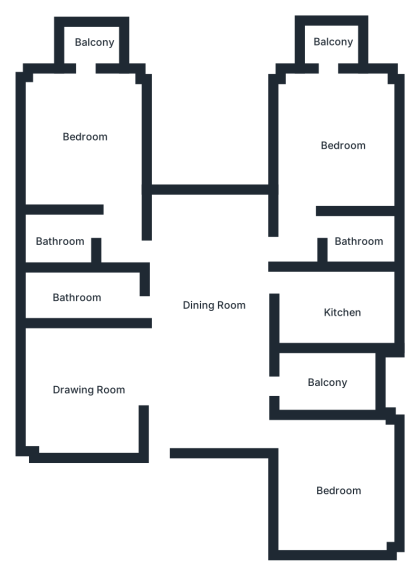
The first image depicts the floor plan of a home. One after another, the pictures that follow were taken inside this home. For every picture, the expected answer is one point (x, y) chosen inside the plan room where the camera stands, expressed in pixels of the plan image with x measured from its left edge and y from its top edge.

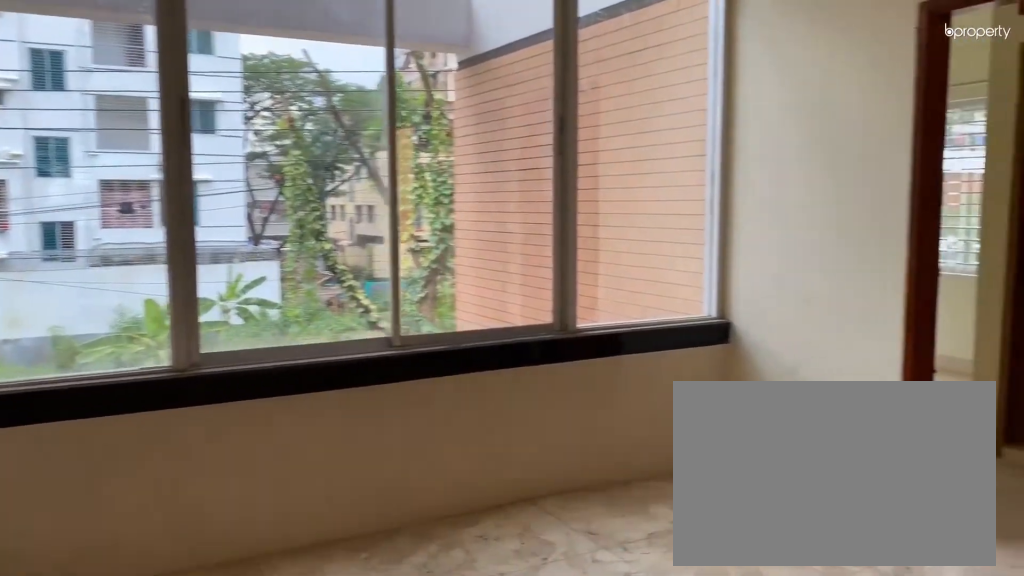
(209, 313)
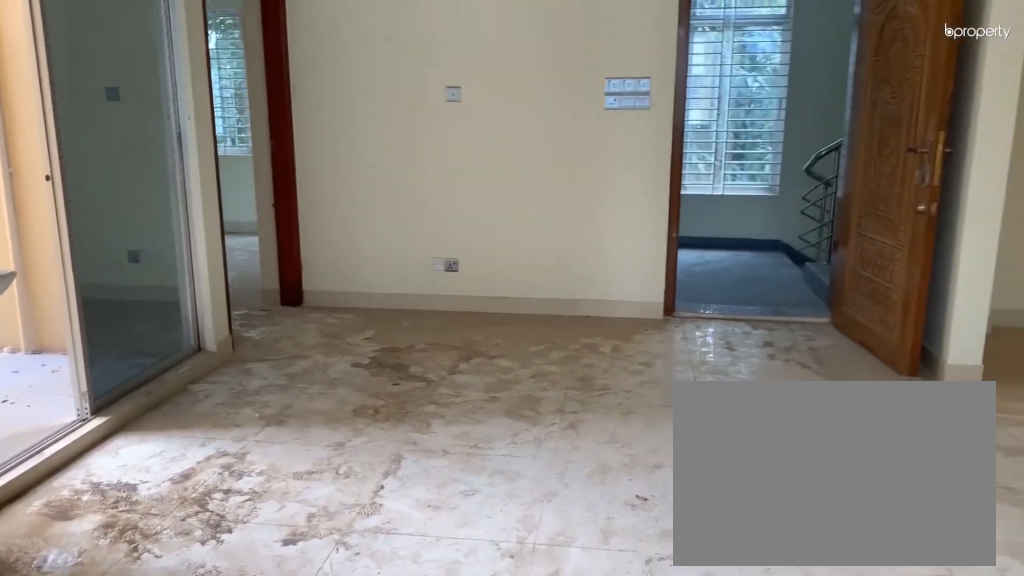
(209, 313)
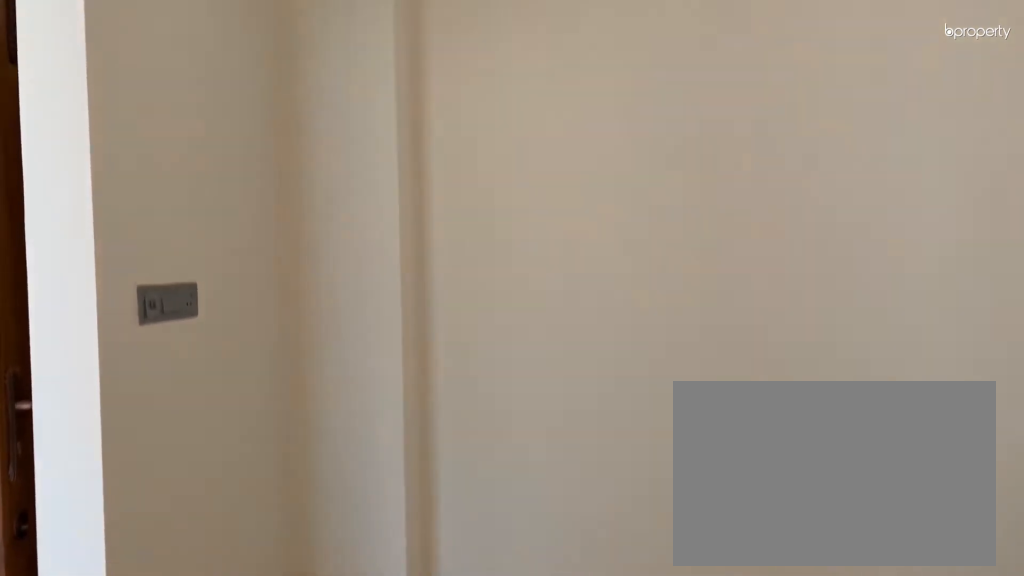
(87, 391)
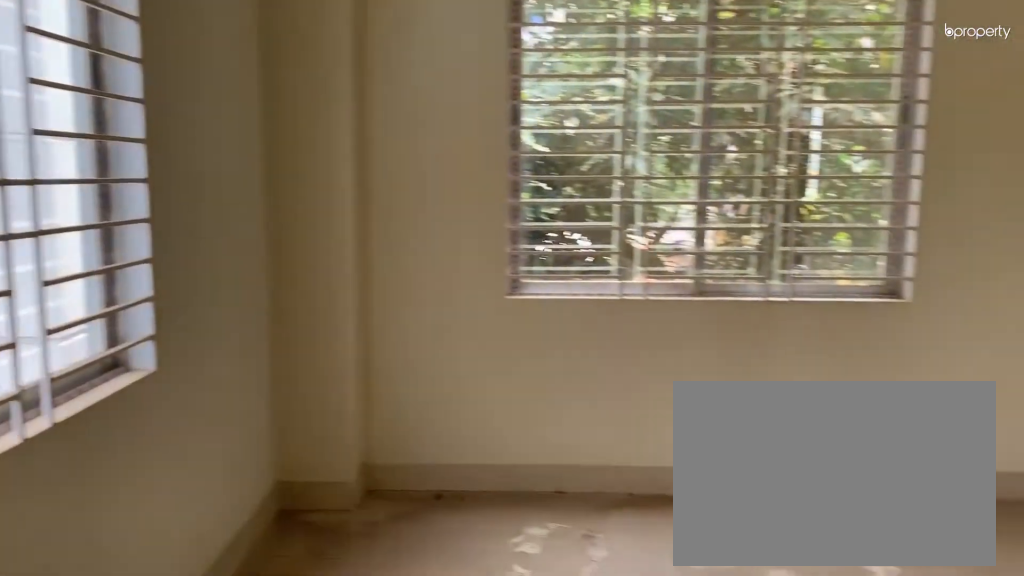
(331, 486)
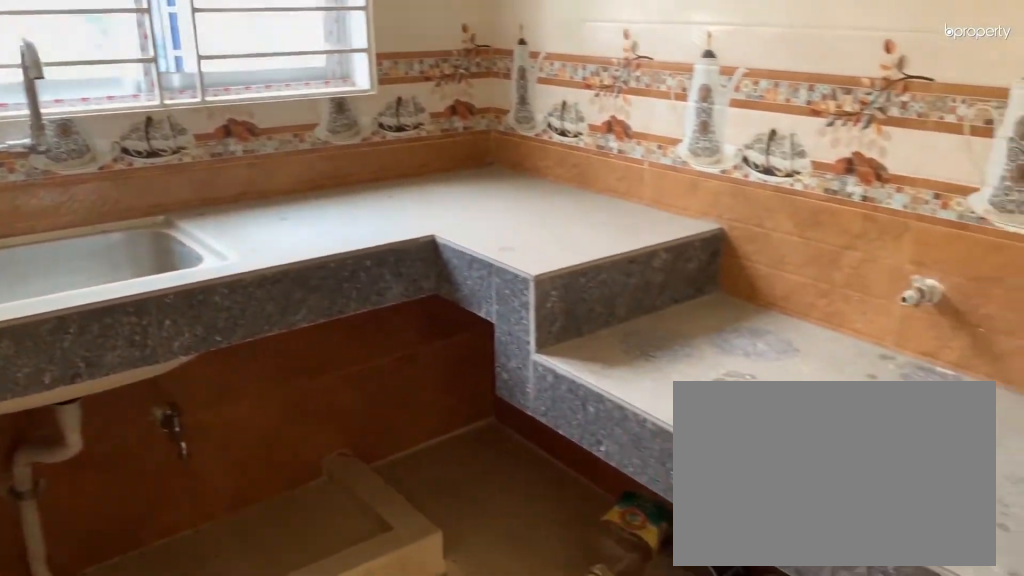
(327, 303)
